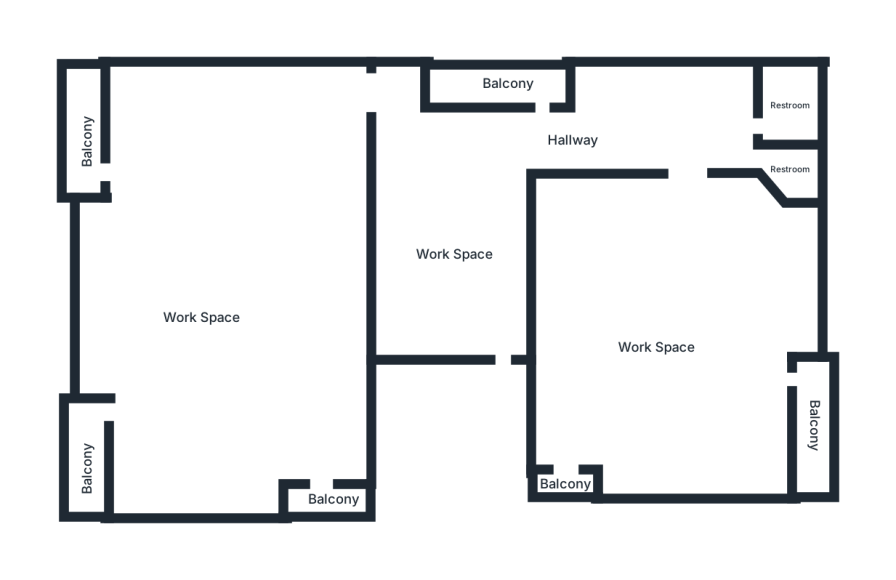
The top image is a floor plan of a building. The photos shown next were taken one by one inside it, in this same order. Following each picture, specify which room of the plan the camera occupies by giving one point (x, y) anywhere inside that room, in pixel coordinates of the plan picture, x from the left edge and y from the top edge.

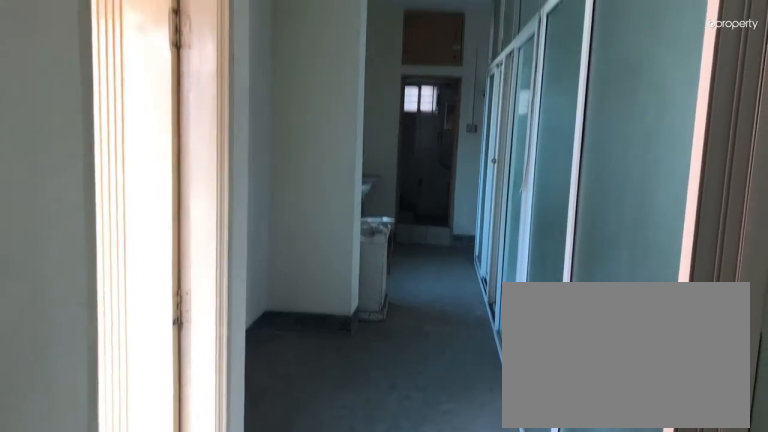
(453, 254)
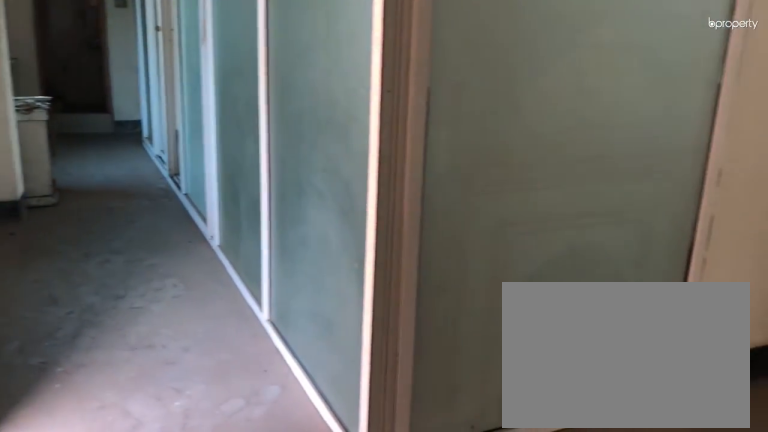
(453, 254)
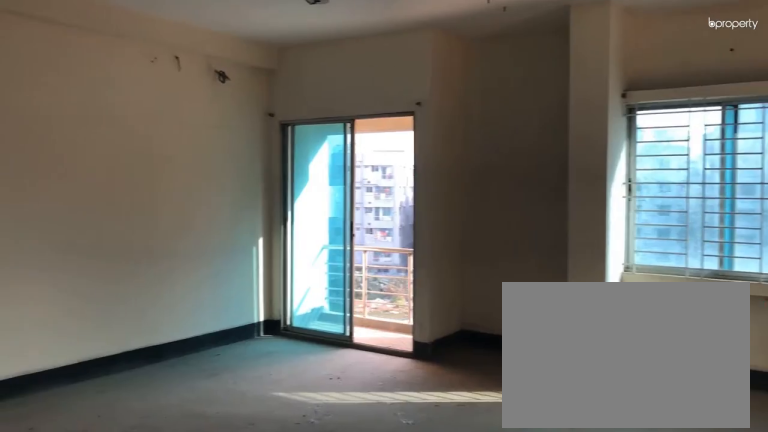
(201, 320)
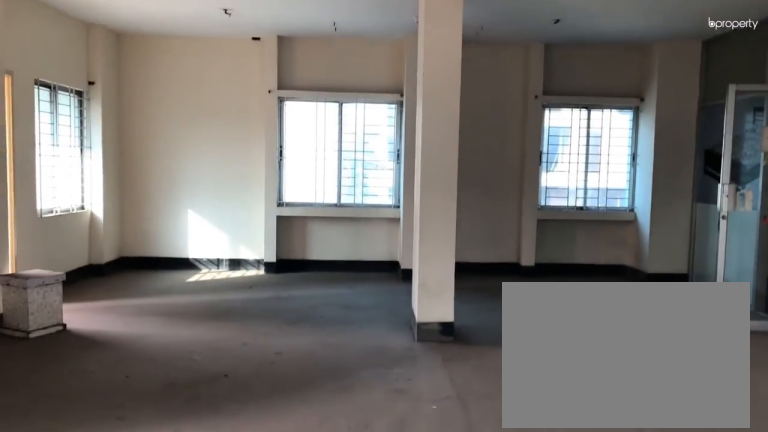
(201, 320)
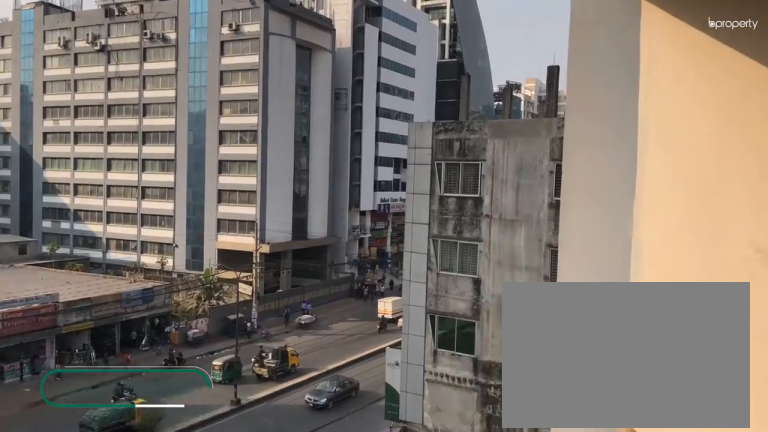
(83, 138)
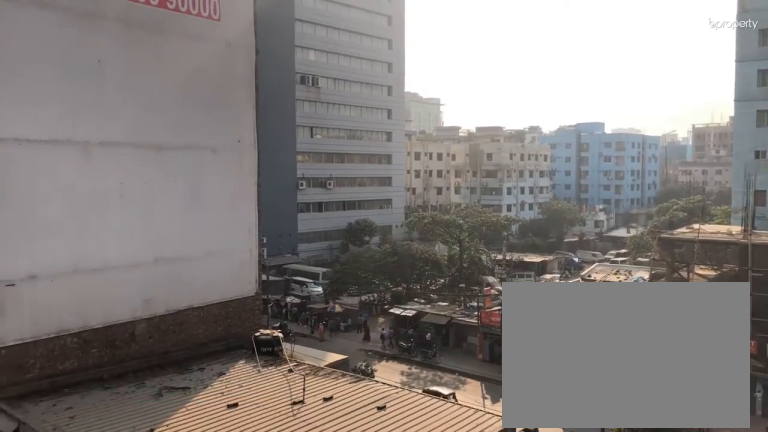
(91, 451)
